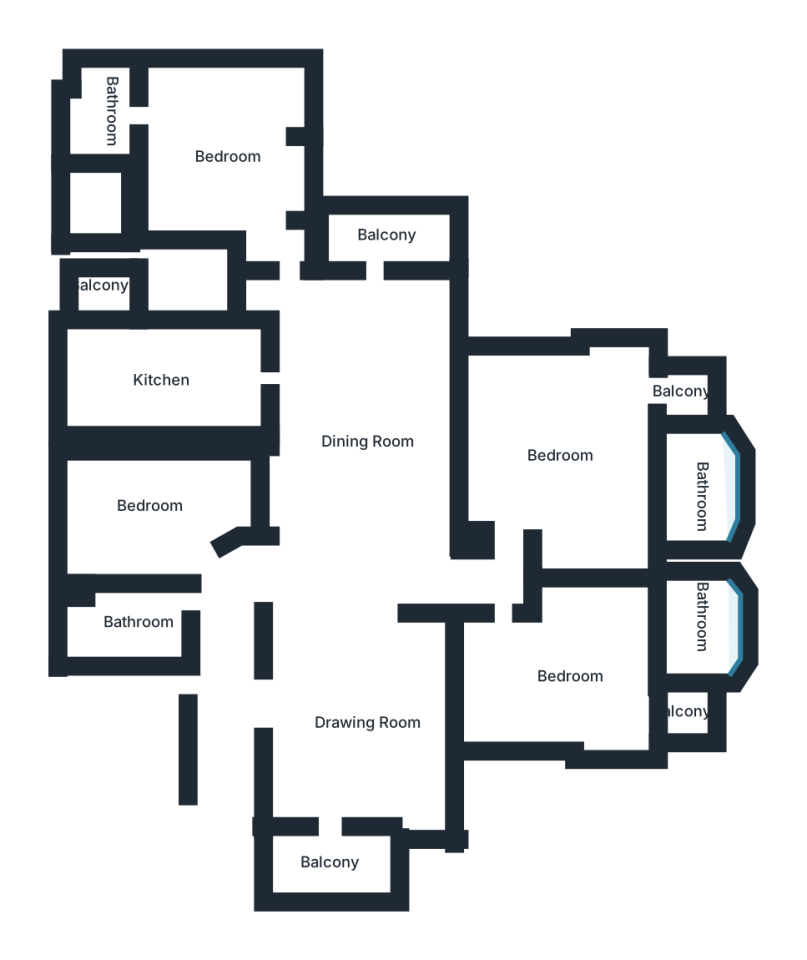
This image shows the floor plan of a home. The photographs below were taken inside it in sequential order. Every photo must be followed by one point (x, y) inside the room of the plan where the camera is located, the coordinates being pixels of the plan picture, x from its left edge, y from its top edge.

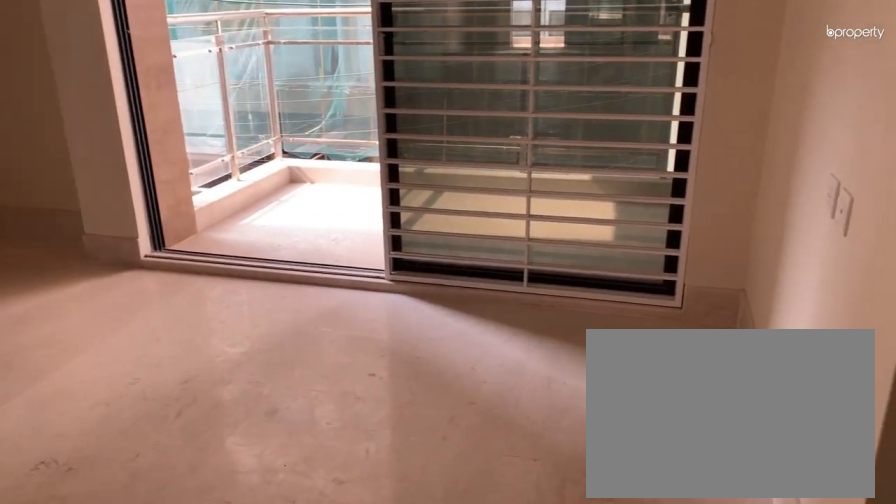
(361, 726)
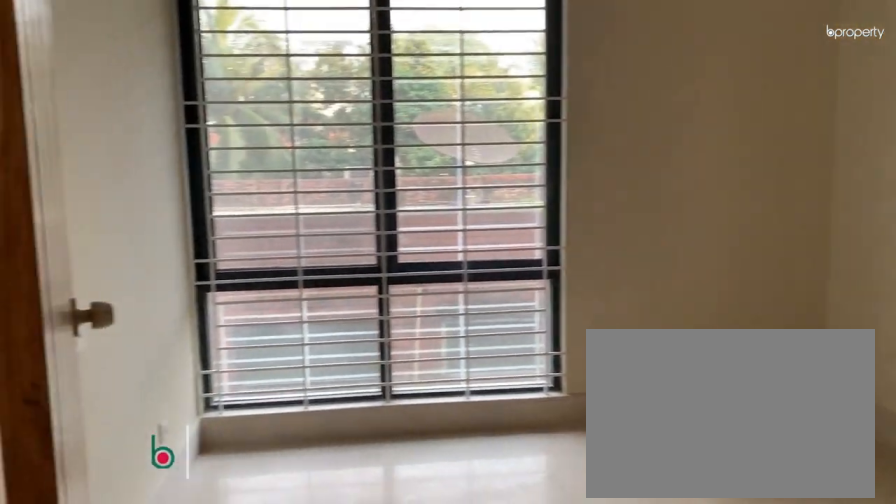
(150, 505)
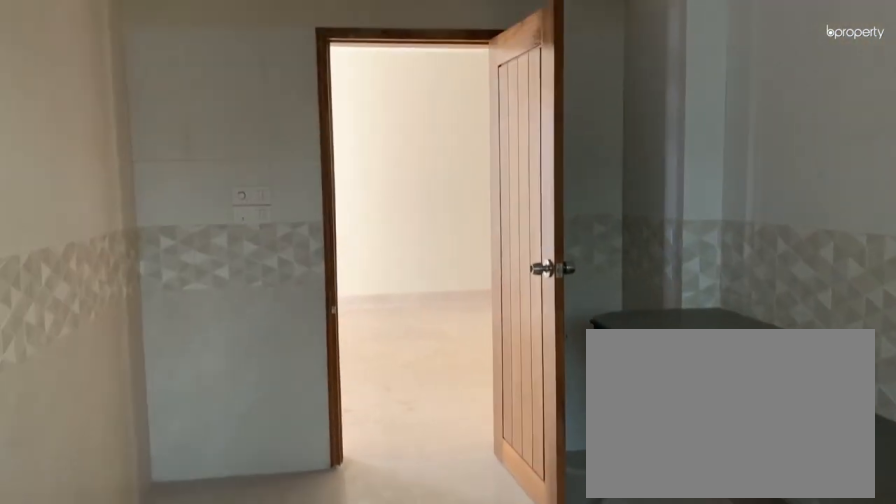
(166, 379)
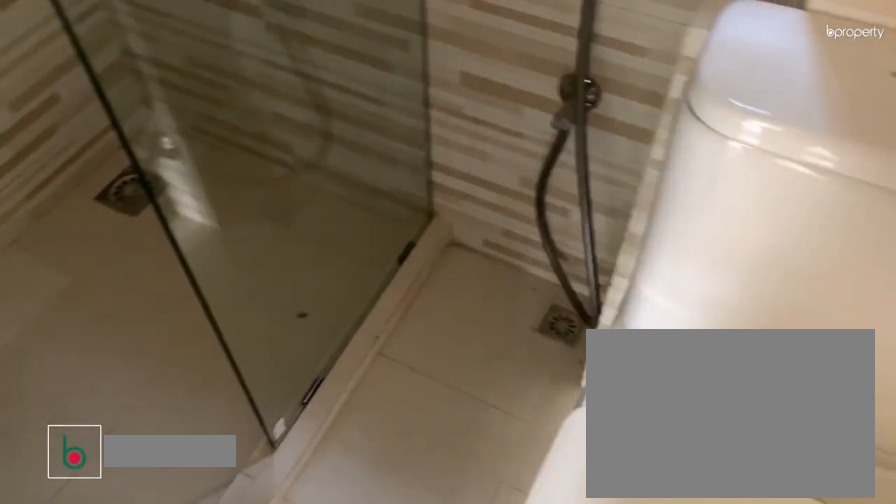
(109, 106)
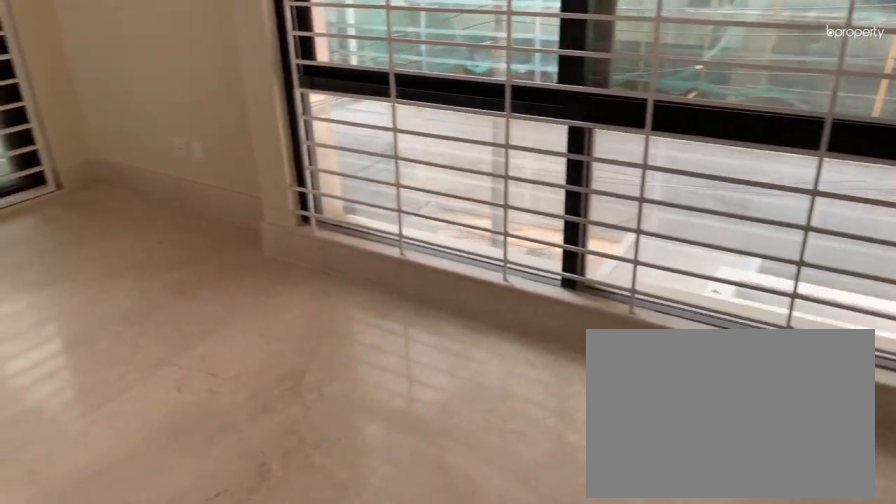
(575, 675)
